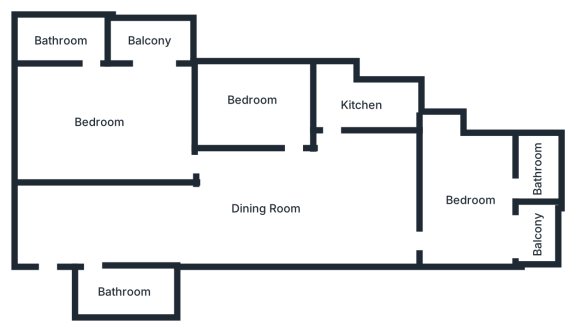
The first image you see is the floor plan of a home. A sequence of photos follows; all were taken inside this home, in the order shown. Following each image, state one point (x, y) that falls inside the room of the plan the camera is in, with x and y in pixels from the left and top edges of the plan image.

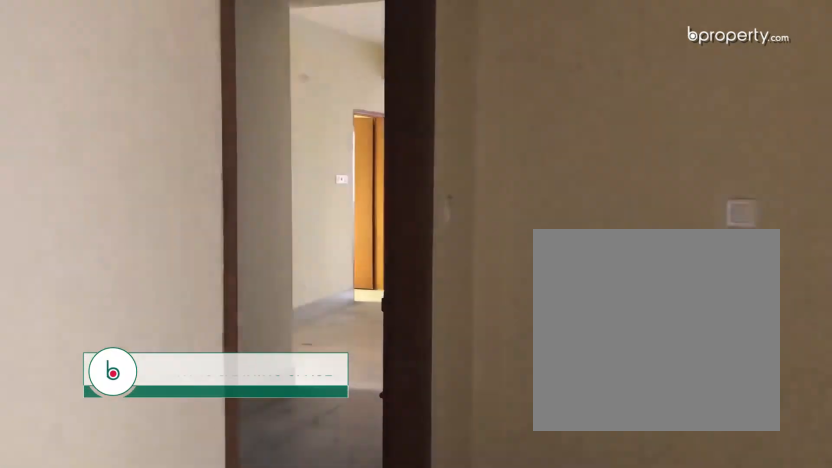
(91, 250)
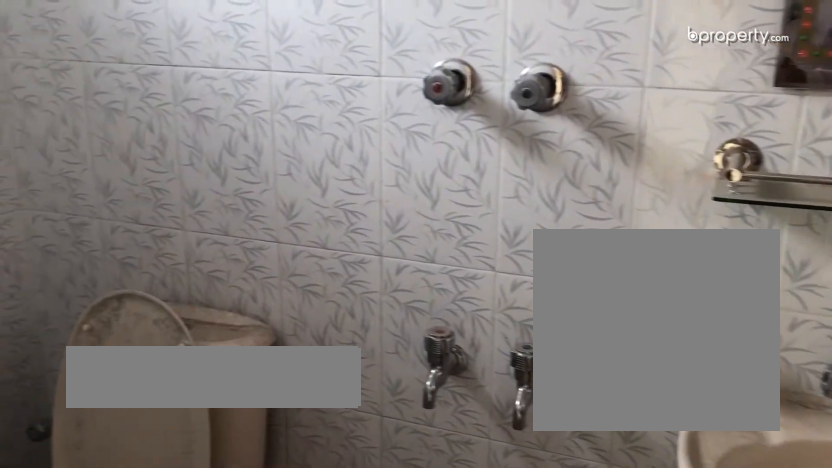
(536, 195)
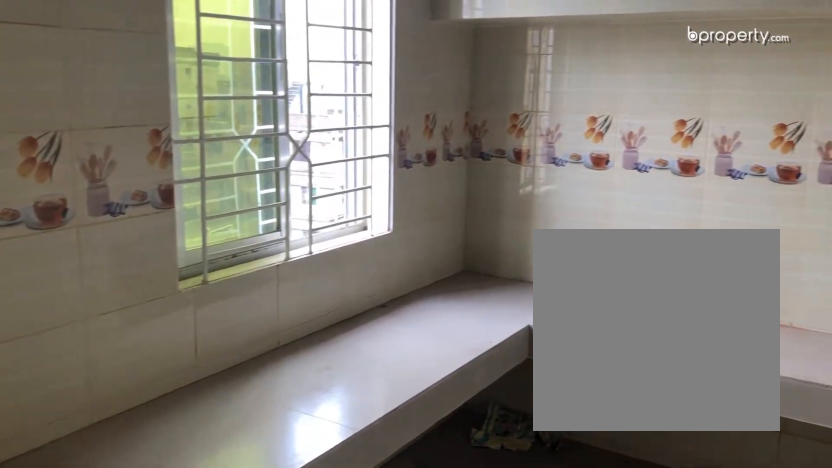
(362, 102)
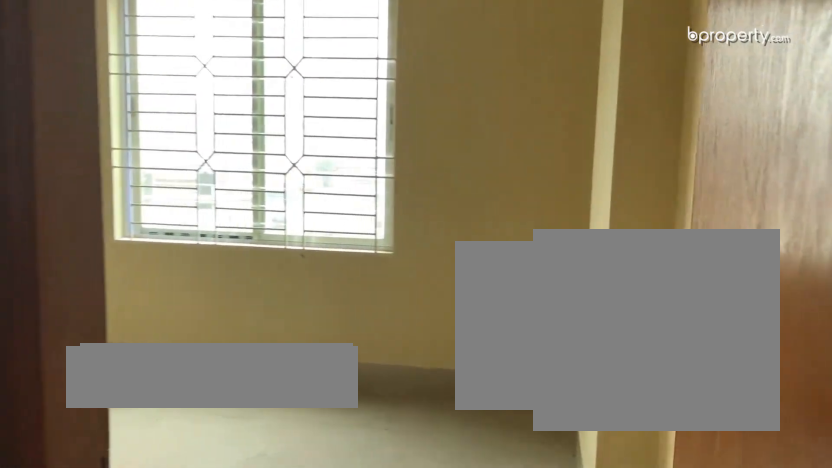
(252, 103)
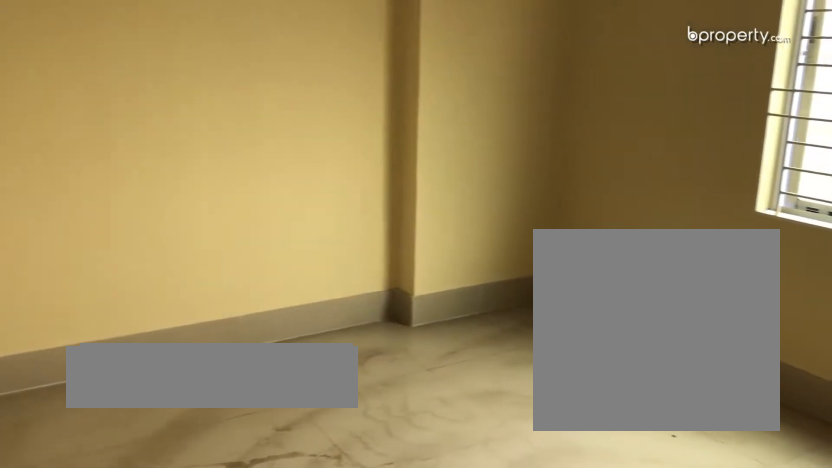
(252, 103)
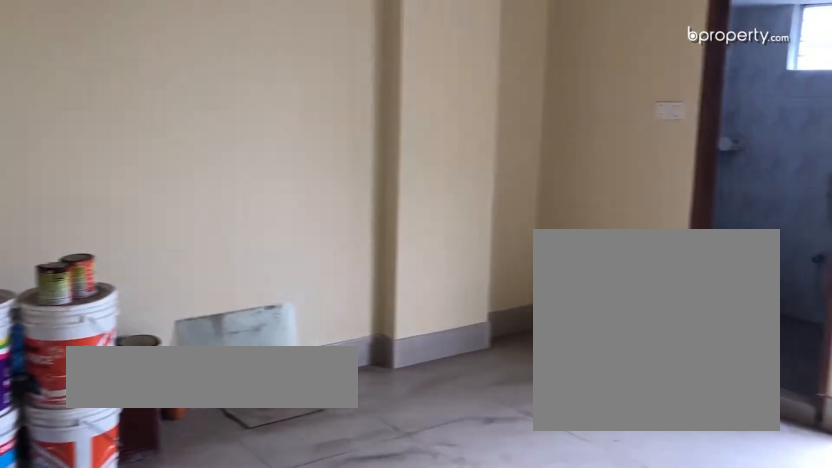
(103, 127)
